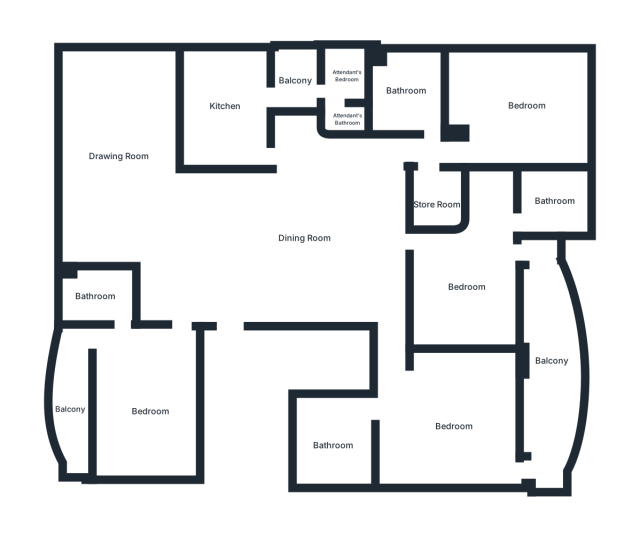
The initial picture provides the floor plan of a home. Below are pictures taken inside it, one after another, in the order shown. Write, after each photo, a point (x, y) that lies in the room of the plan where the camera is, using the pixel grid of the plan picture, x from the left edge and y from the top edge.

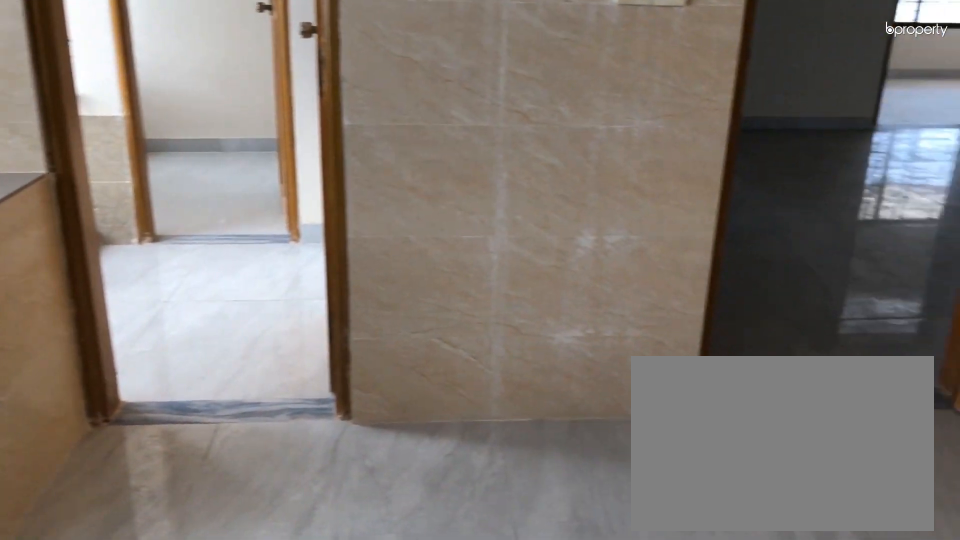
(225, 103)
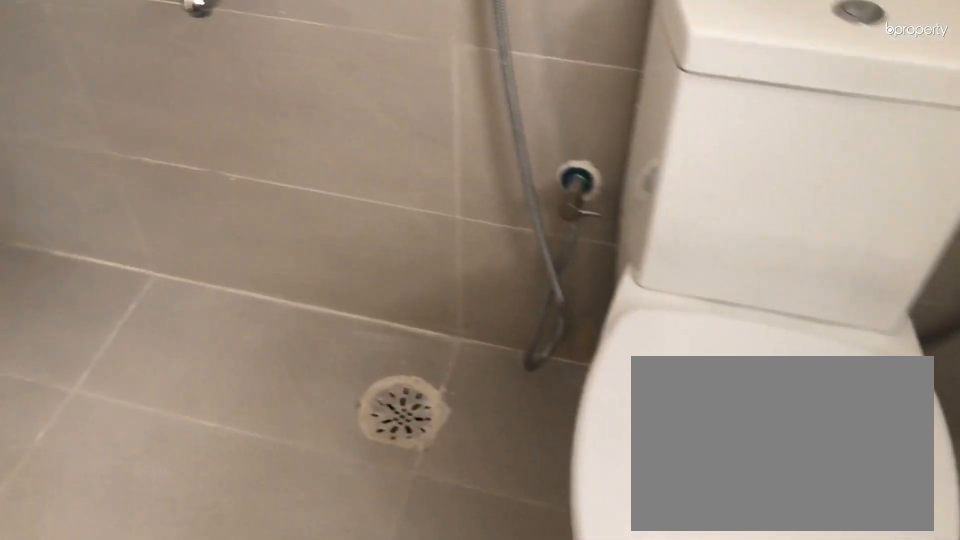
(409, 96)
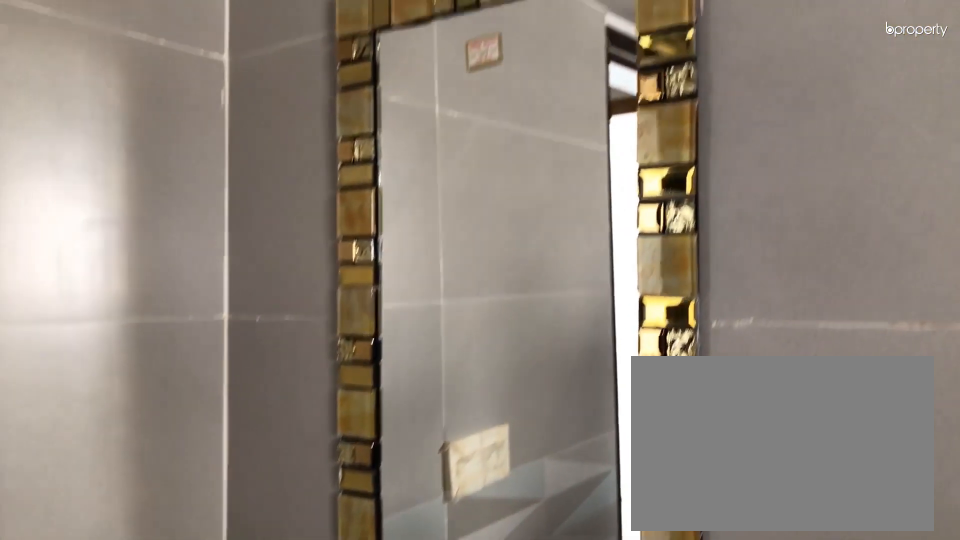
(409, 96)
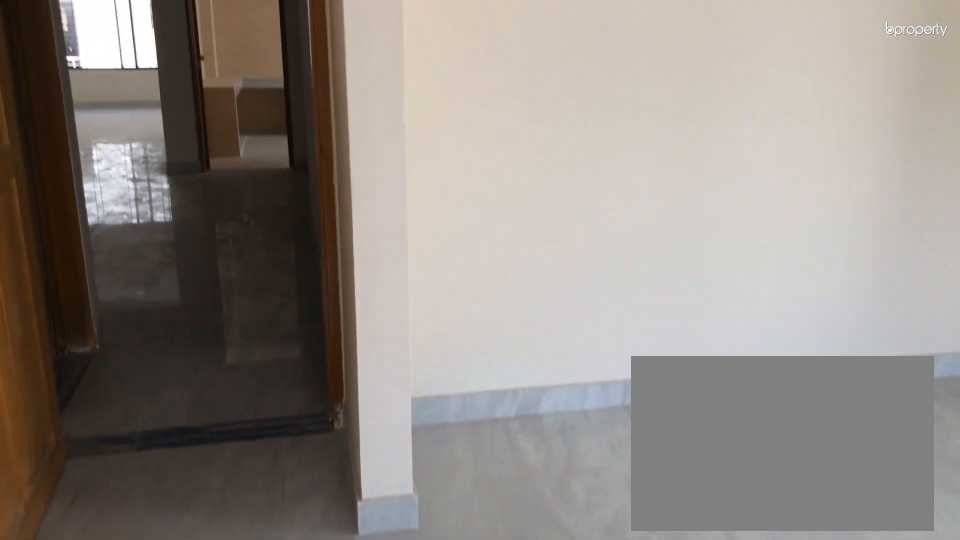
(517, 110)
